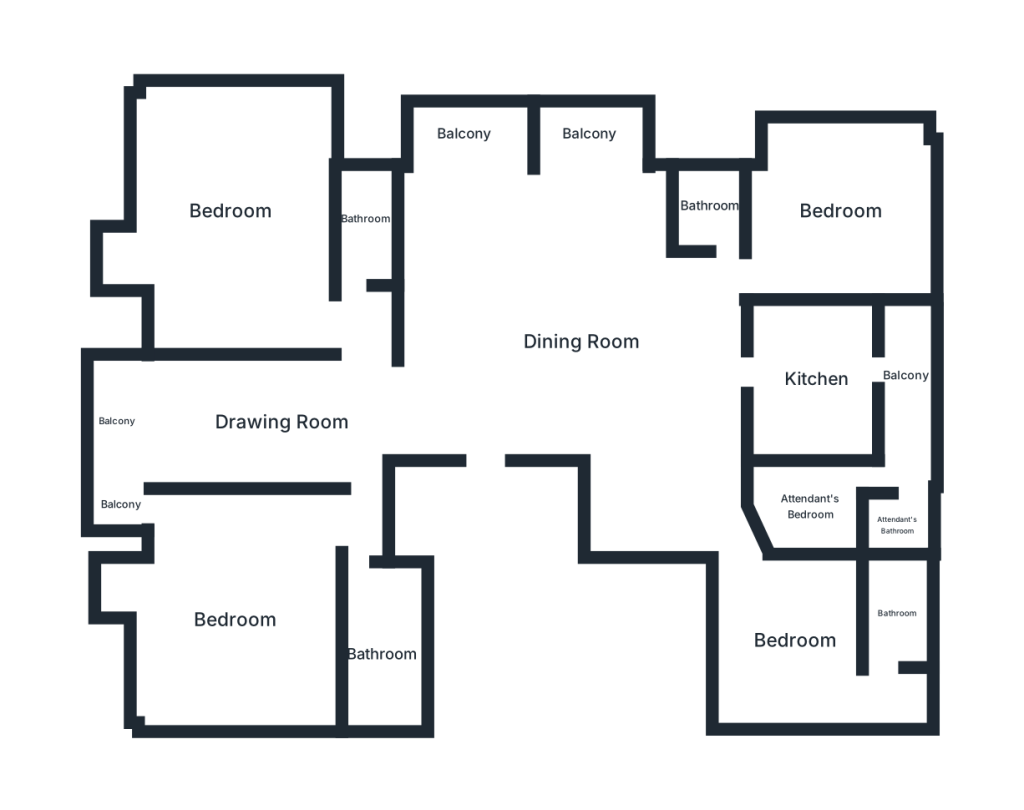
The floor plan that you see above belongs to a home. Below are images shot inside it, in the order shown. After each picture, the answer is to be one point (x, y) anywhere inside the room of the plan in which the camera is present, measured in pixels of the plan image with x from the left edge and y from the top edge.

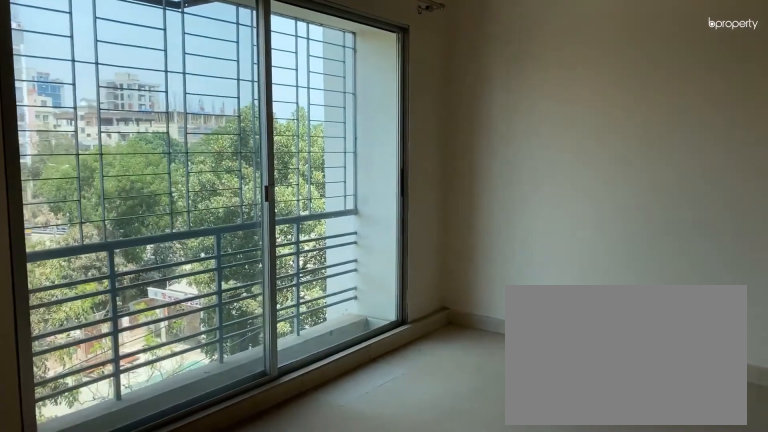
(582, 341)
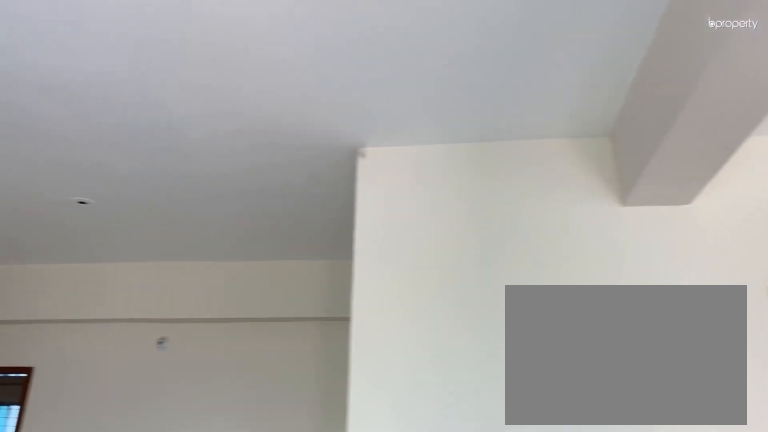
(582, 341)
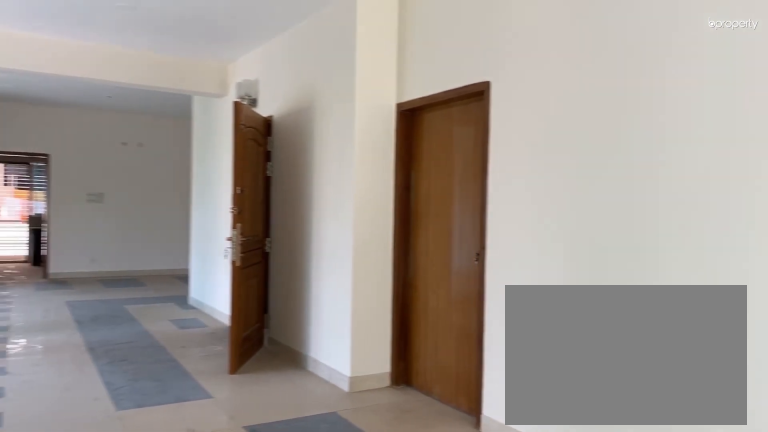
(278, 420)
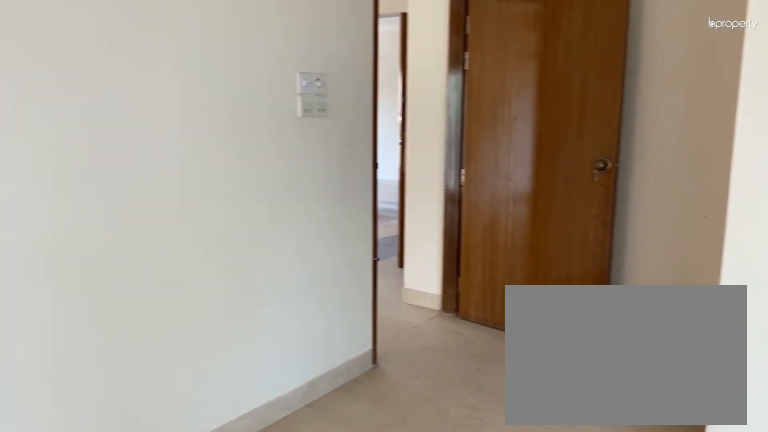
(235, 616)
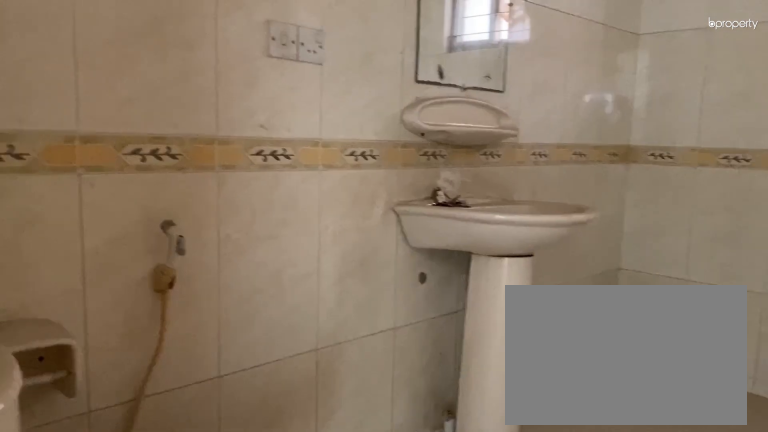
(381, 654)
